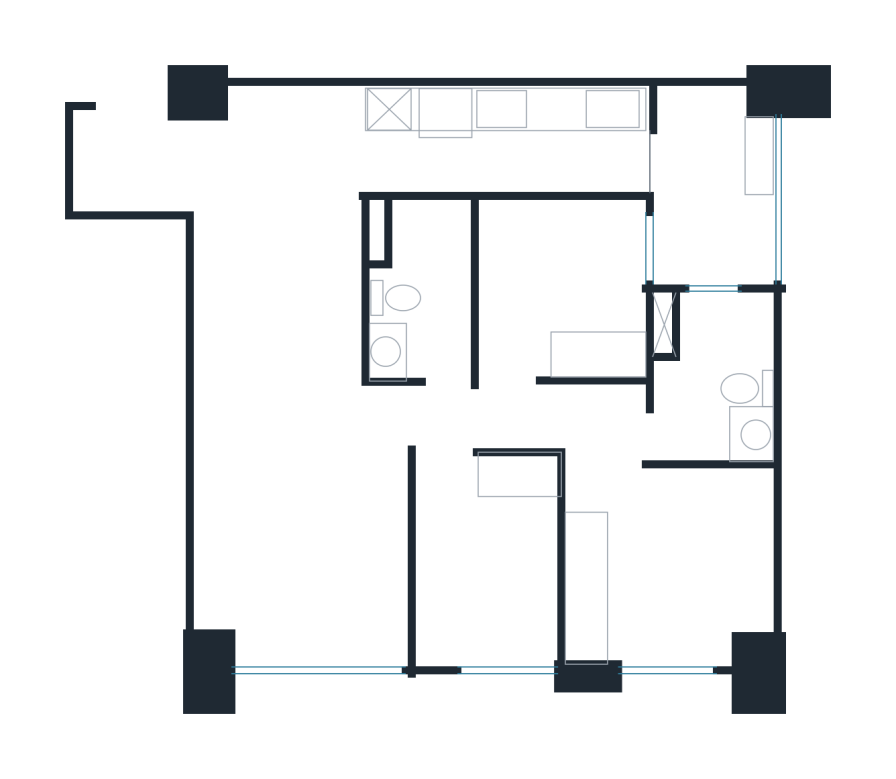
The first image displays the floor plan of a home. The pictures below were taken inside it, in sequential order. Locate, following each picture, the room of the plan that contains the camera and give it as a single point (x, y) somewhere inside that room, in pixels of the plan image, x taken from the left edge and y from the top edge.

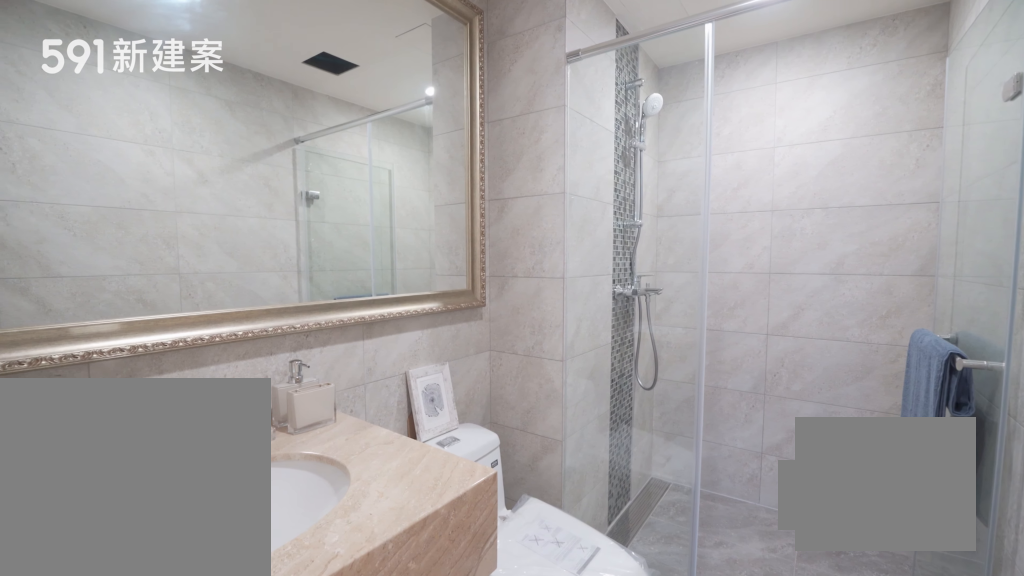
(421, 288)
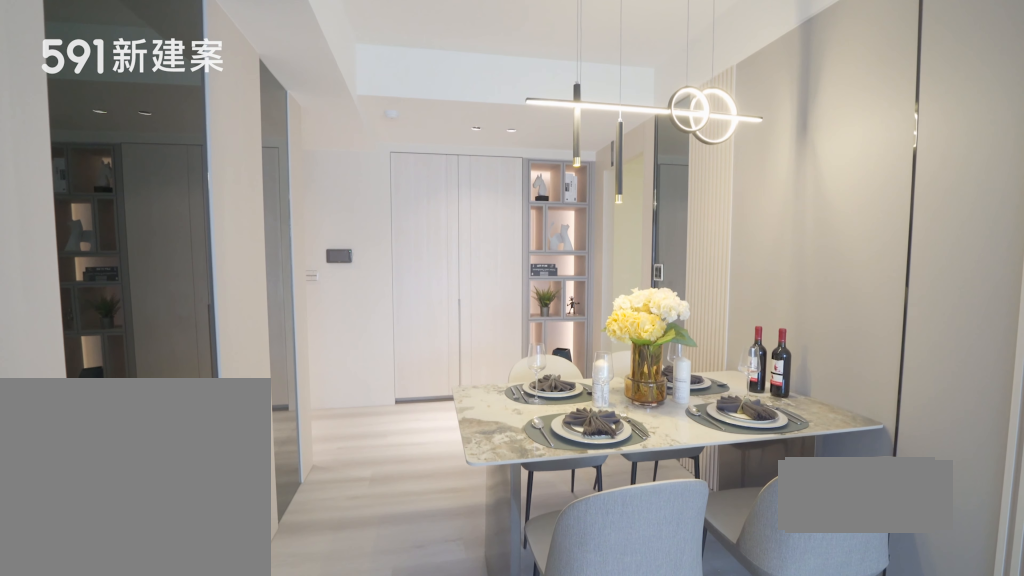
(283, 282)
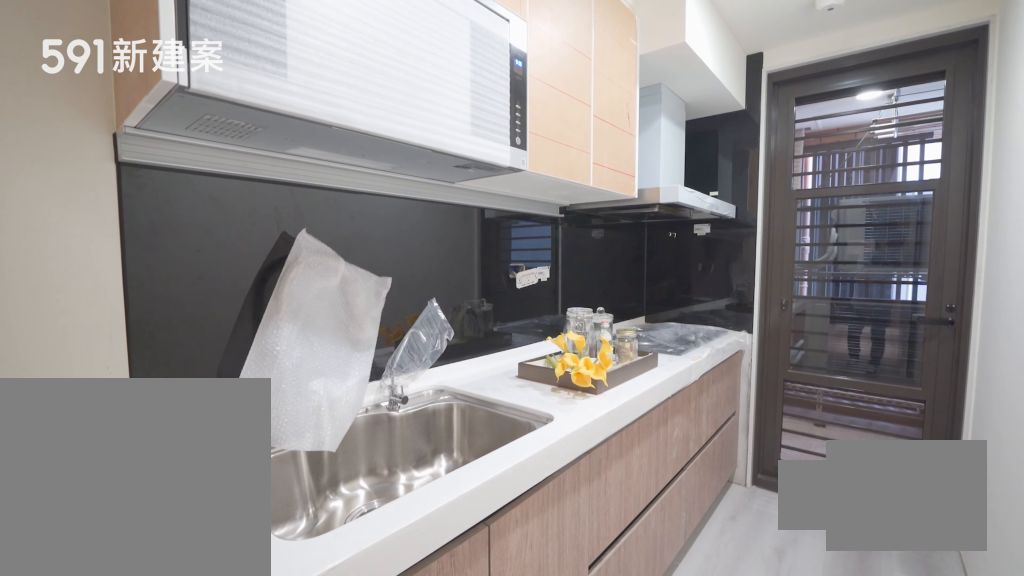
(506, 138)
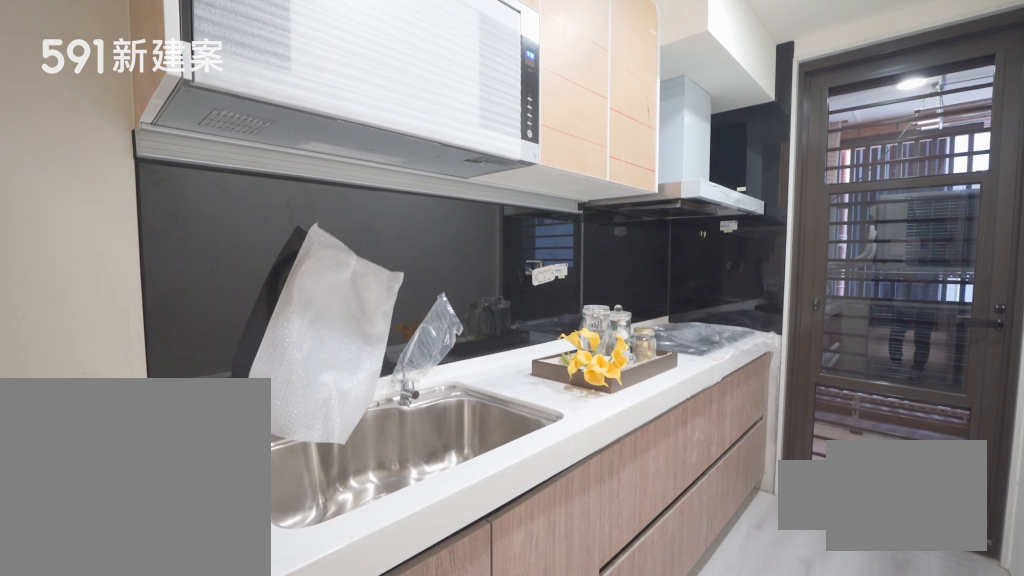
(506, 138)
